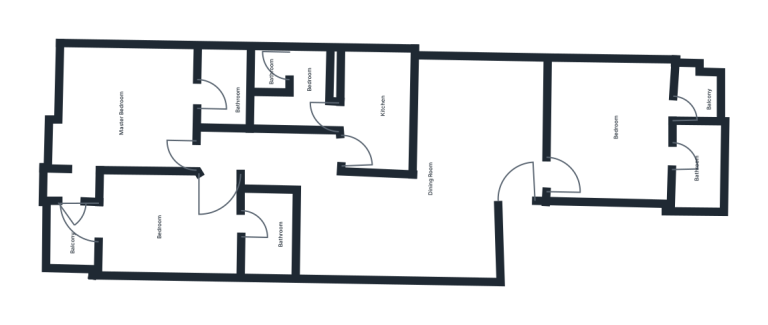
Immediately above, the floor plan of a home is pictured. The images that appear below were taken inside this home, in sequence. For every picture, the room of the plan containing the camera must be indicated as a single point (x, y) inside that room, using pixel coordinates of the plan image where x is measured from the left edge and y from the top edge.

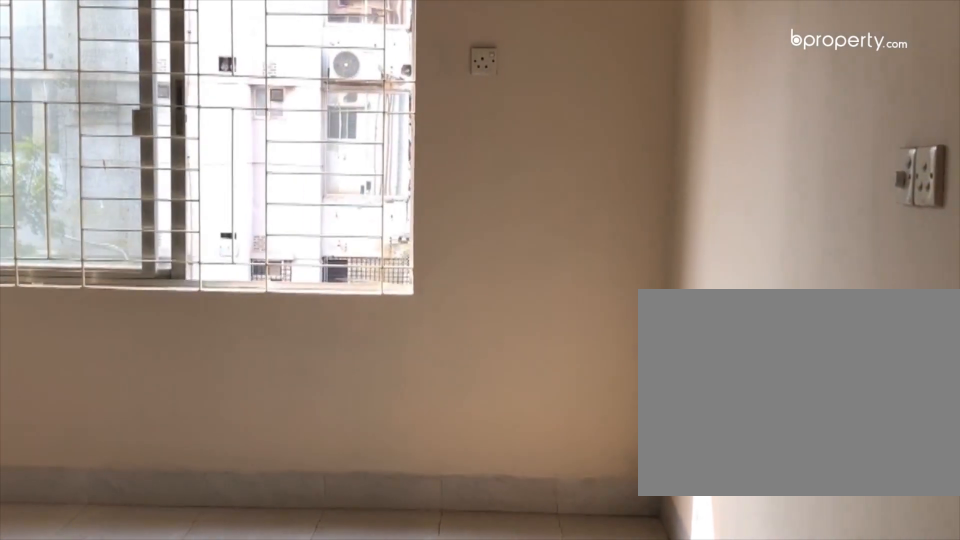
(498, 157)
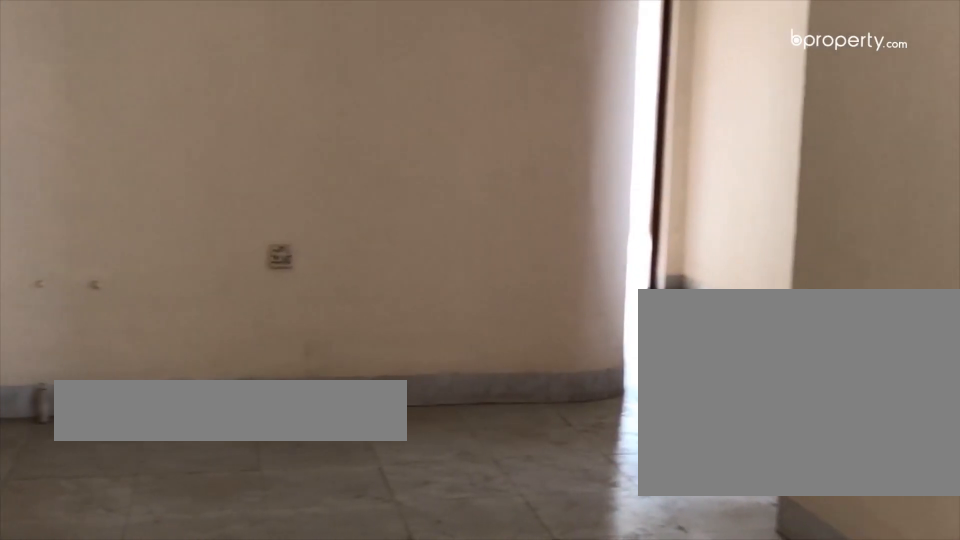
(490, 152)
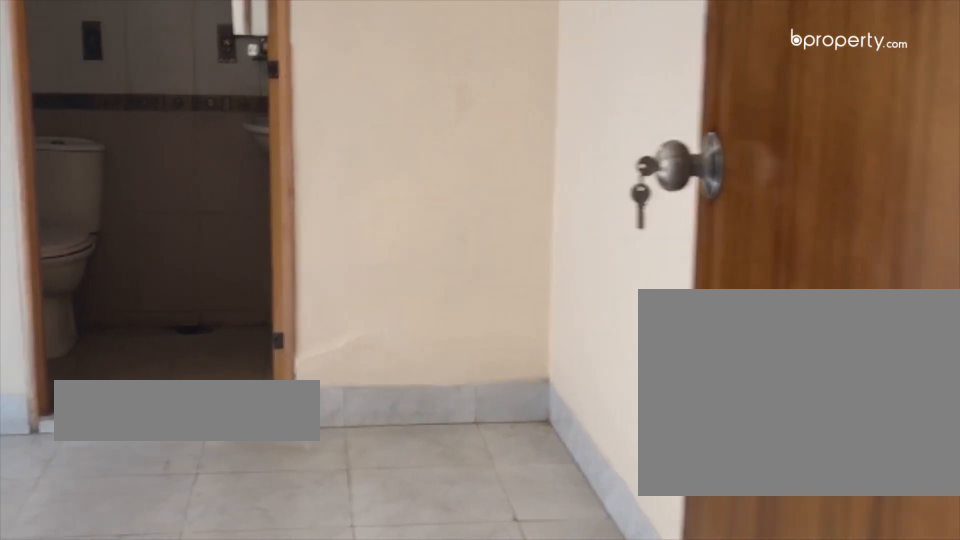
(615, 135)
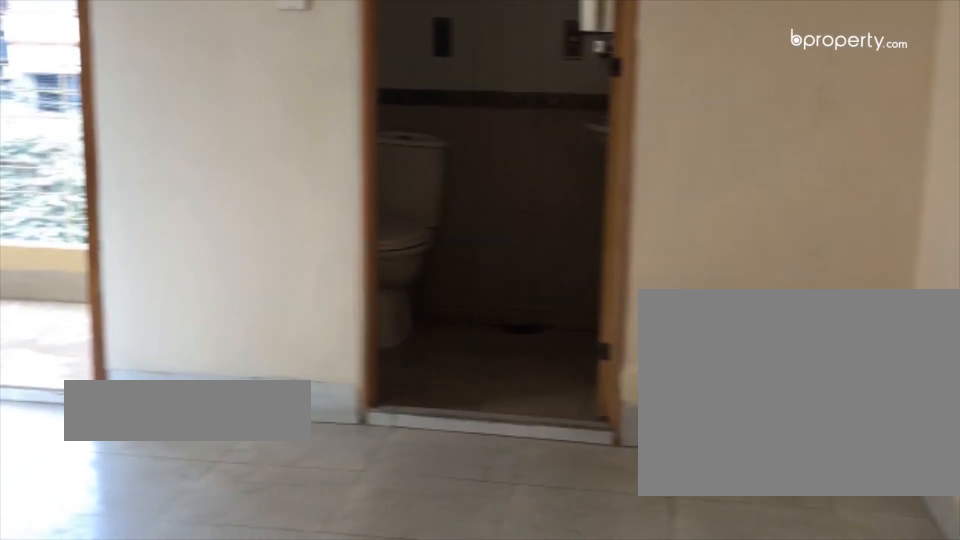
(615, 135)
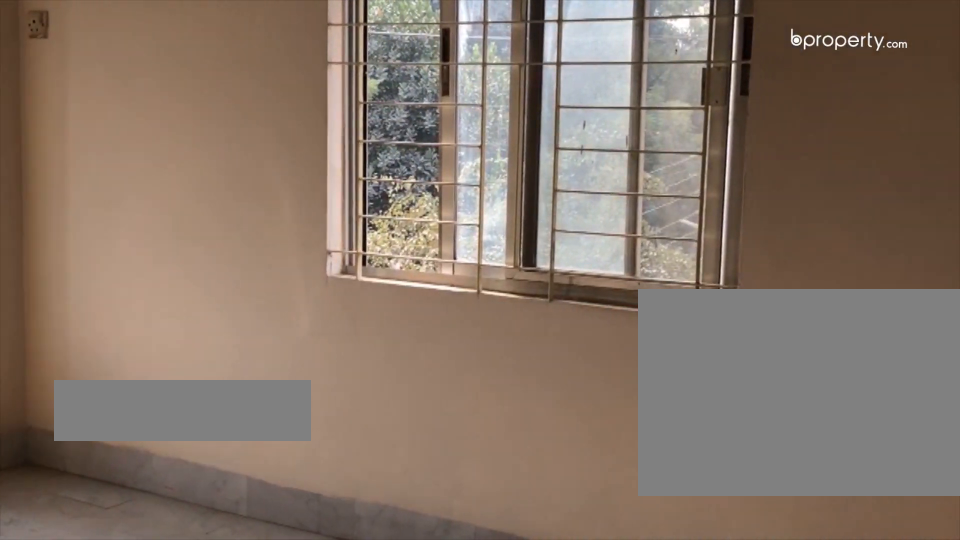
(118, 110)
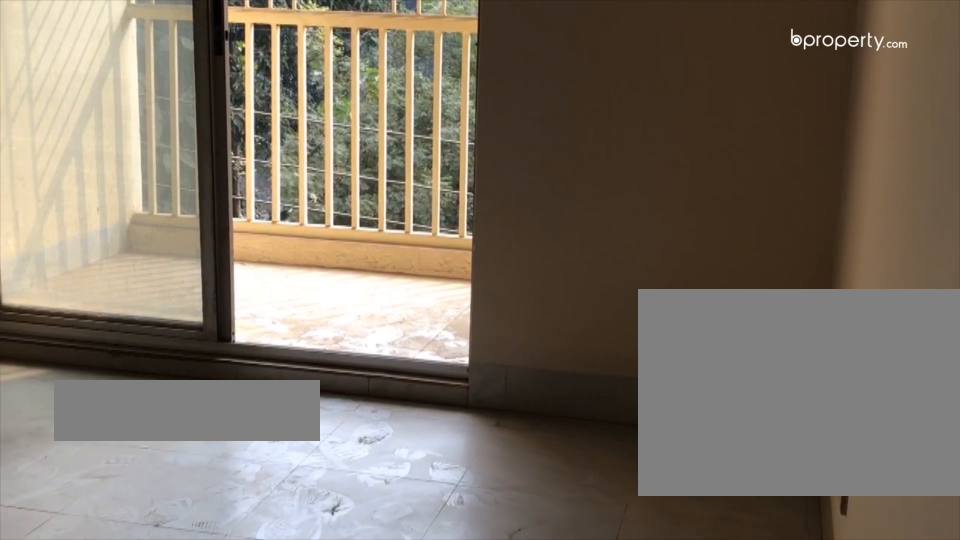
(167, 220)
